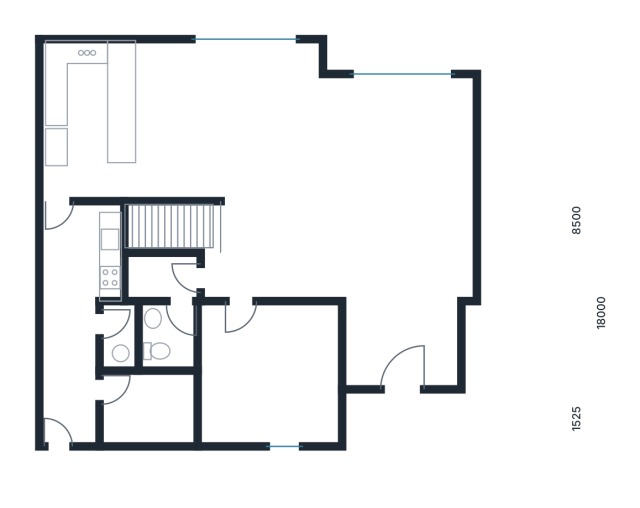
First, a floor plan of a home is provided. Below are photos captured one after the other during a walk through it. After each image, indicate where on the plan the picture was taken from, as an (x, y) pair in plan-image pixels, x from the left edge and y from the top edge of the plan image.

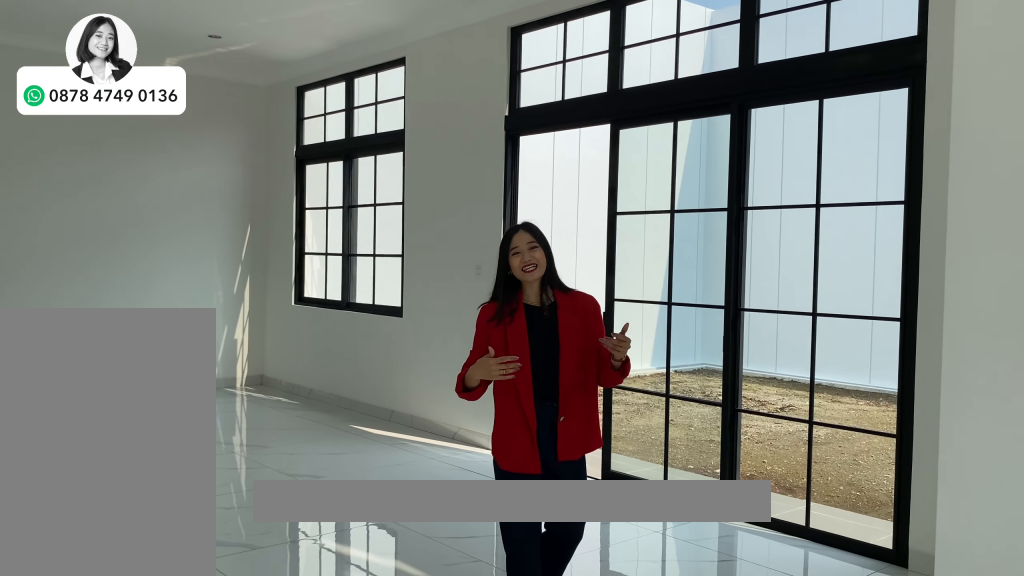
(392, 237)
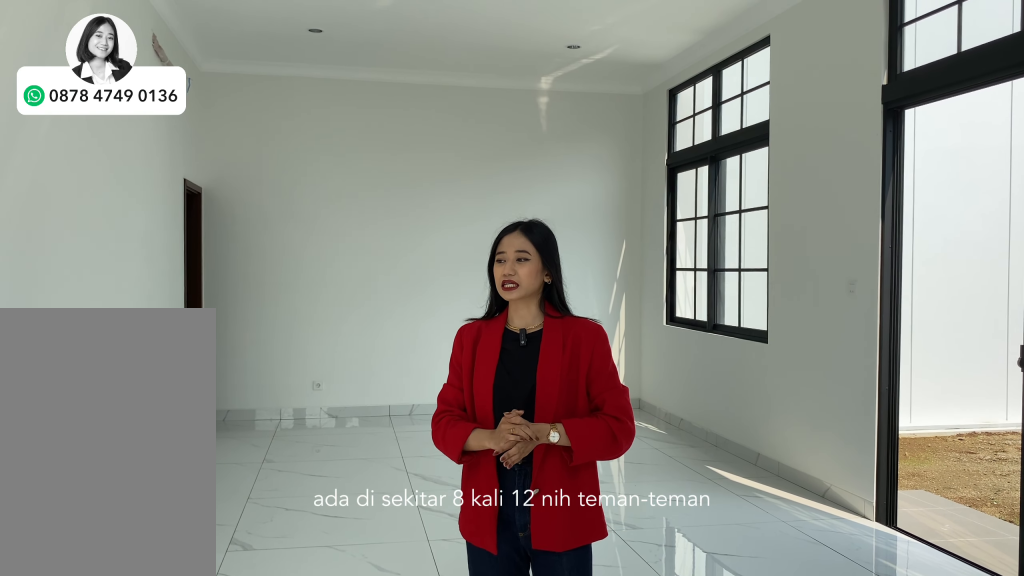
(392, 237)
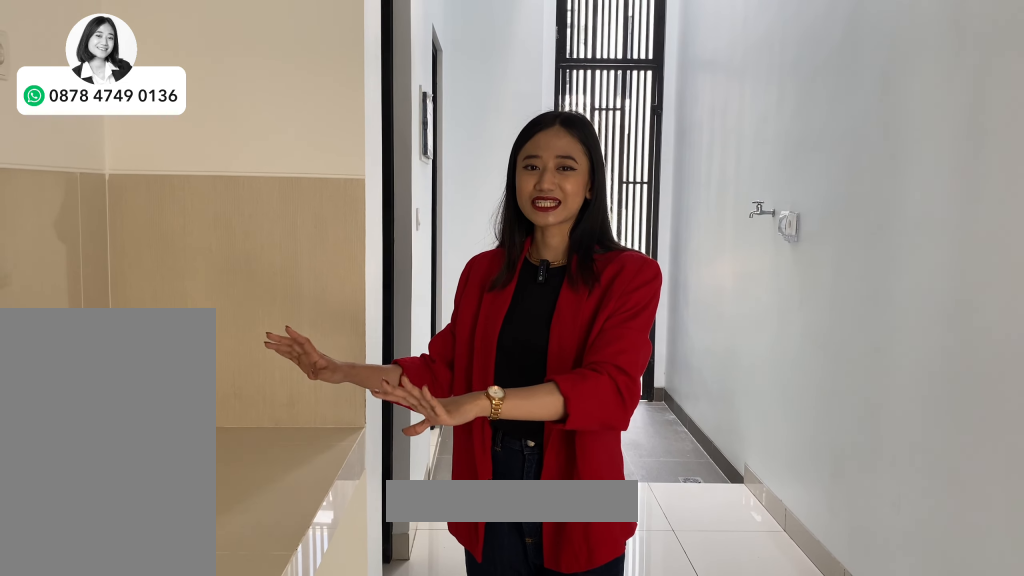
(83, 256)
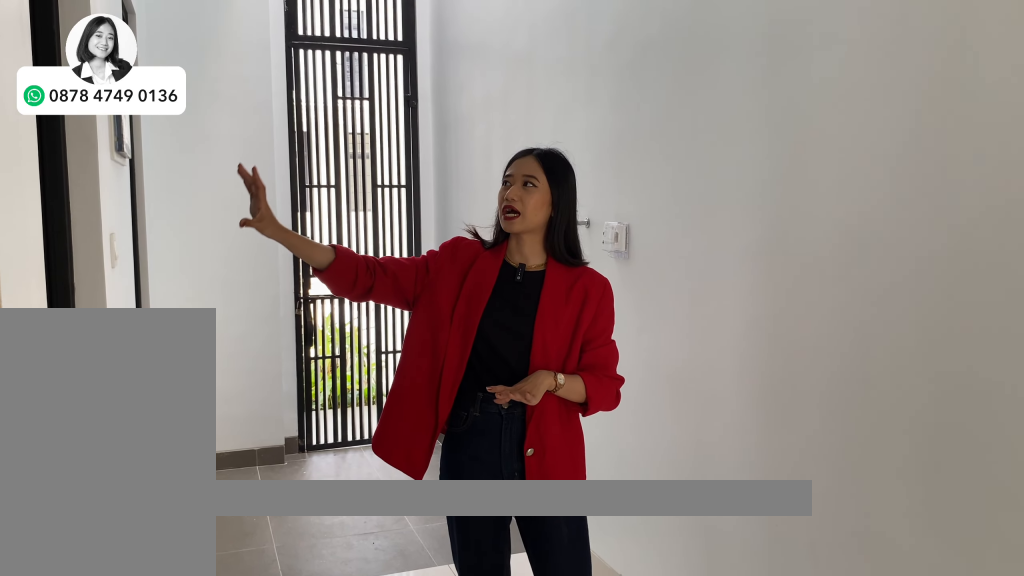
(127, 326)
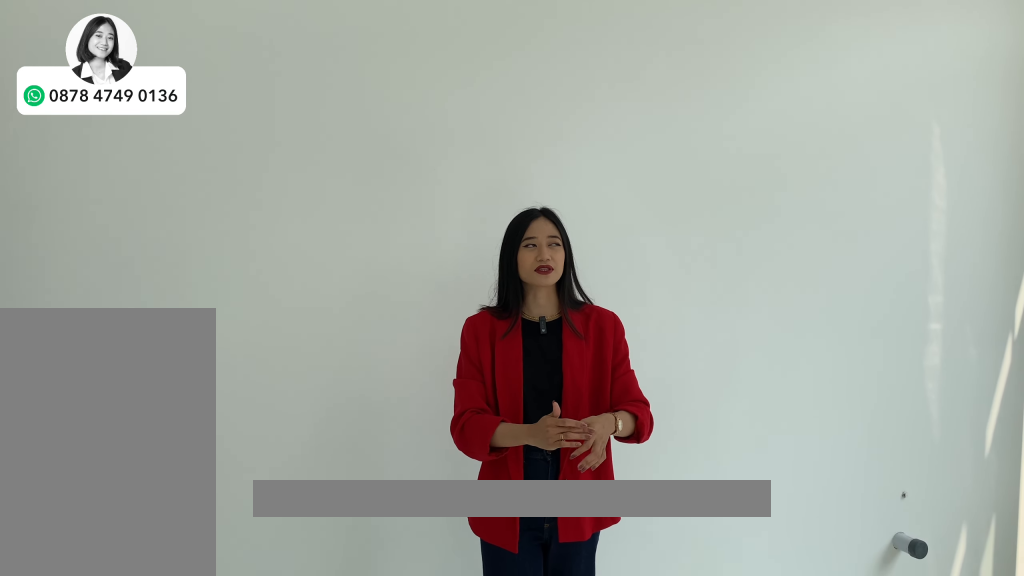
(122, 149)
